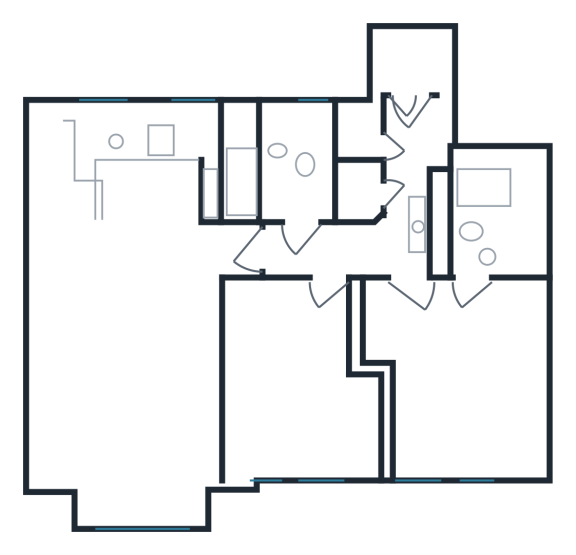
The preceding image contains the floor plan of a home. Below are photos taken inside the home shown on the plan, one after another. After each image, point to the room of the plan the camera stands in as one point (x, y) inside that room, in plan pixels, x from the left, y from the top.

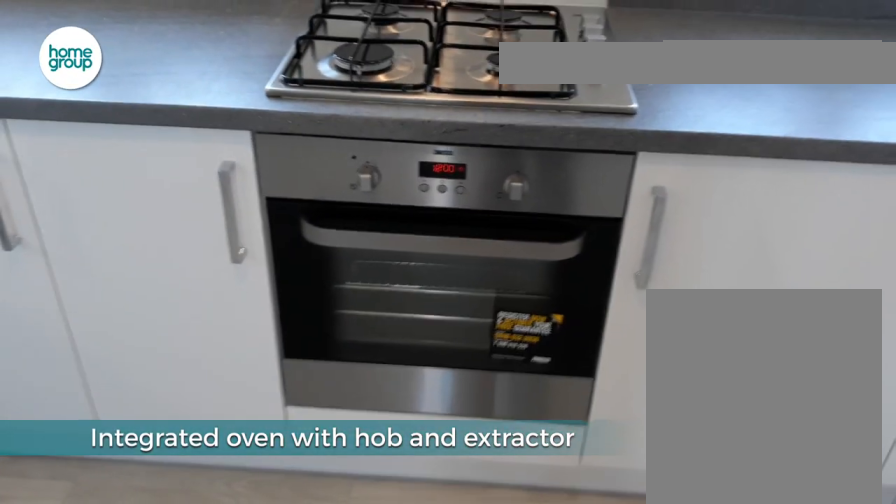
(158, 325)
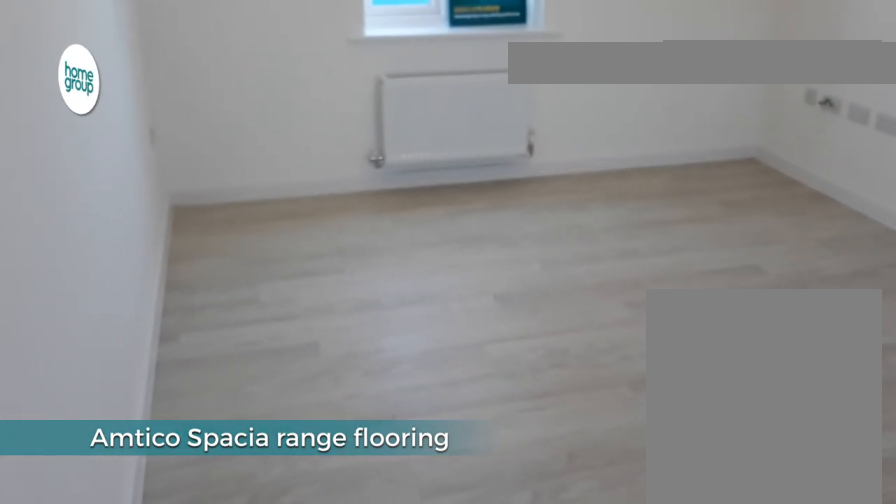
(169, 314)
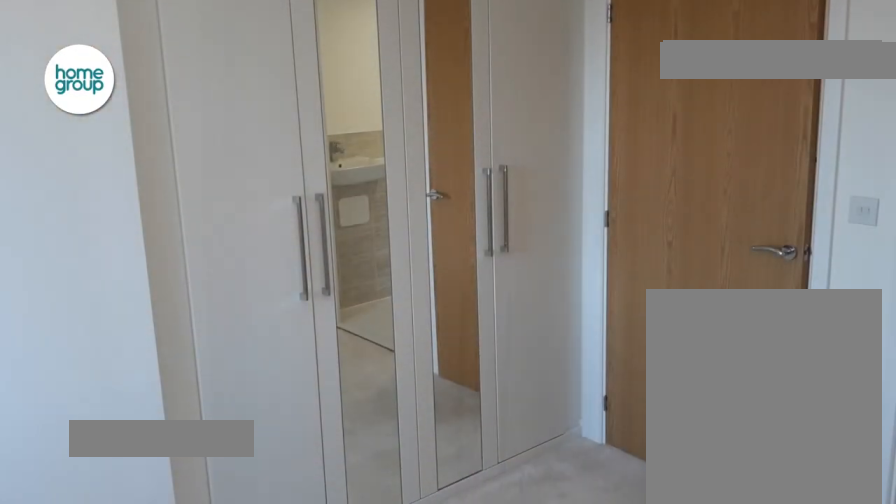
(453, 368)
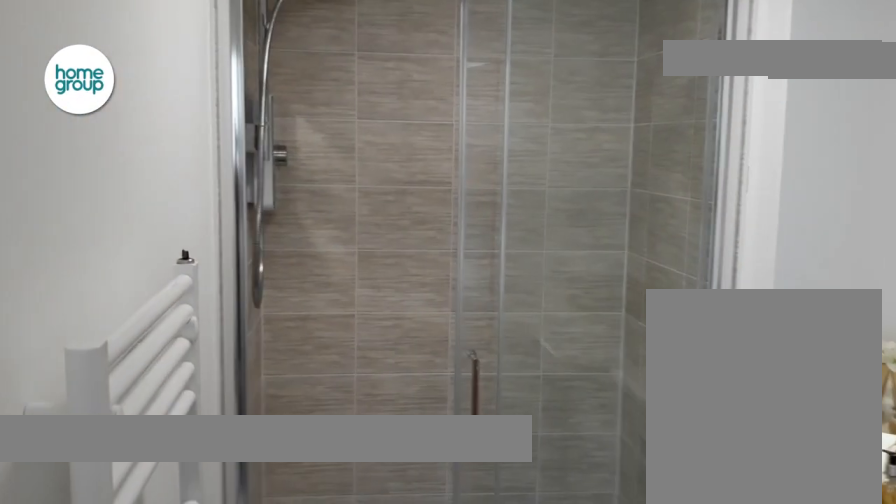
(491, 227)
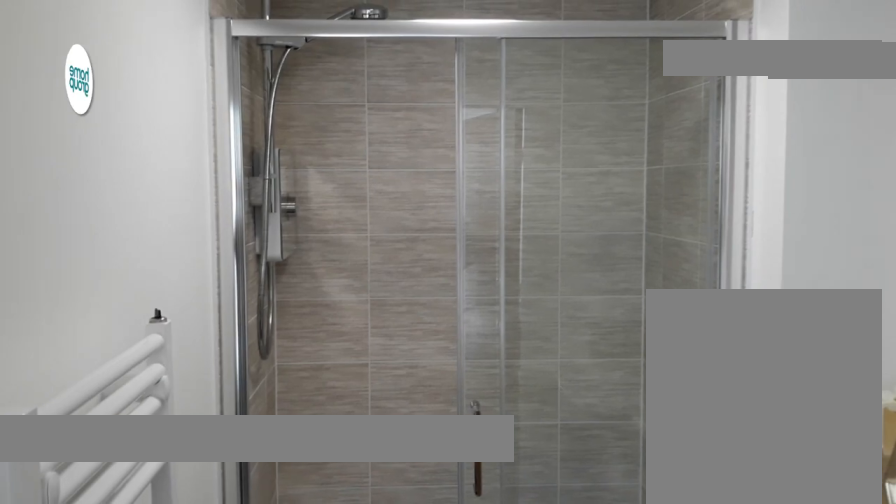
(491, 227)
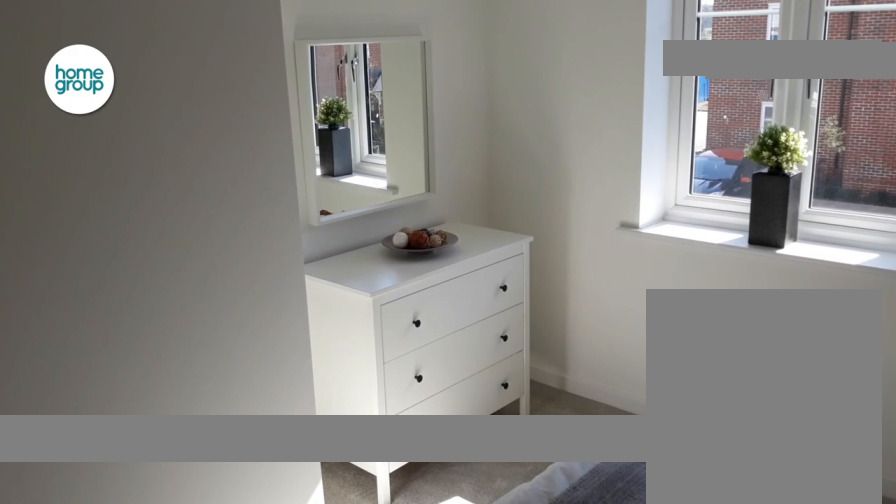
(299, 376)
